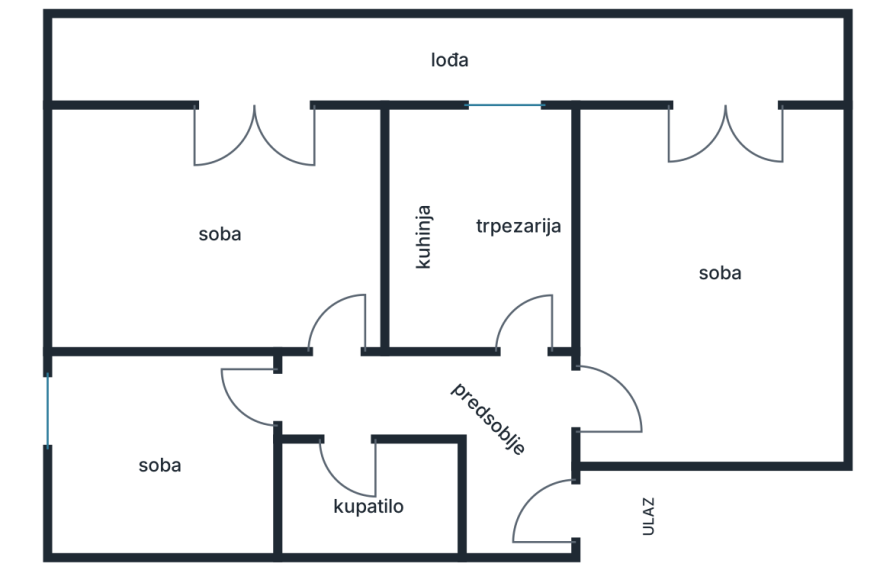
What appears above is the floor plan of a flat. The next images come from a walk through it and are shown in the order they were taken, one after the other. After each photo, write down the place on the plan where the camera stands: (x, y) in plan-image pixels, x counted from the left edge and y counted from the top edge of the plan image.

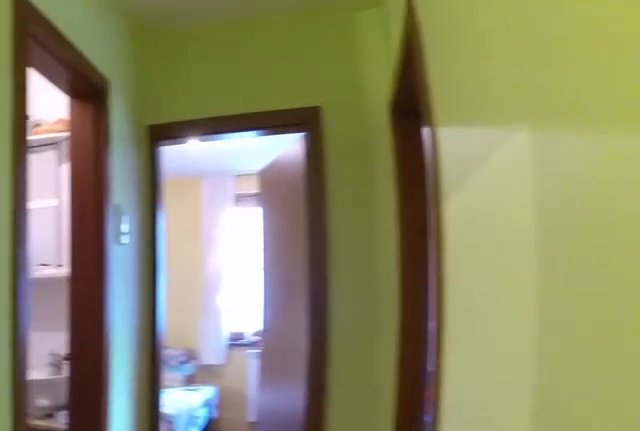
(558, 368)
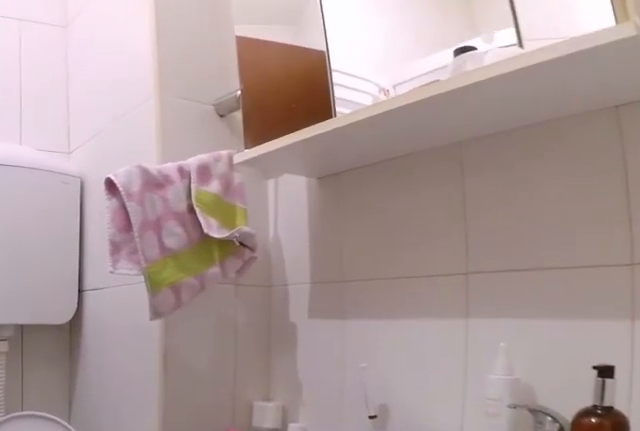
(352, 414)
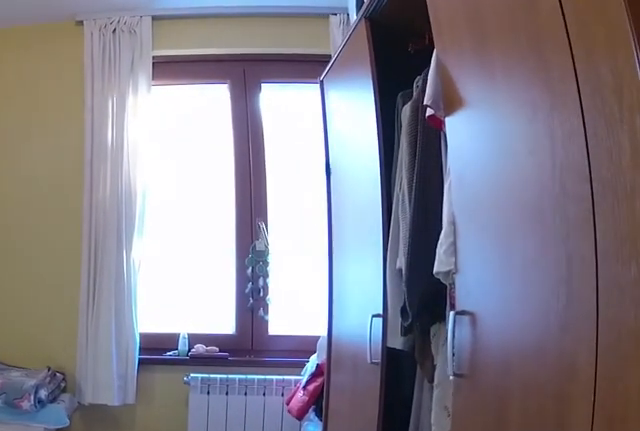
(282, 395)
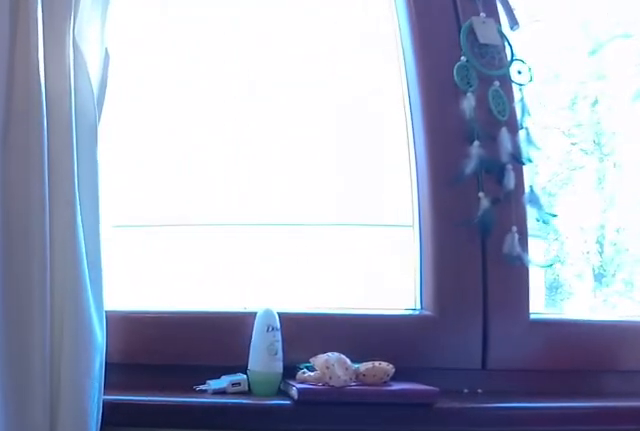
(152, 396)
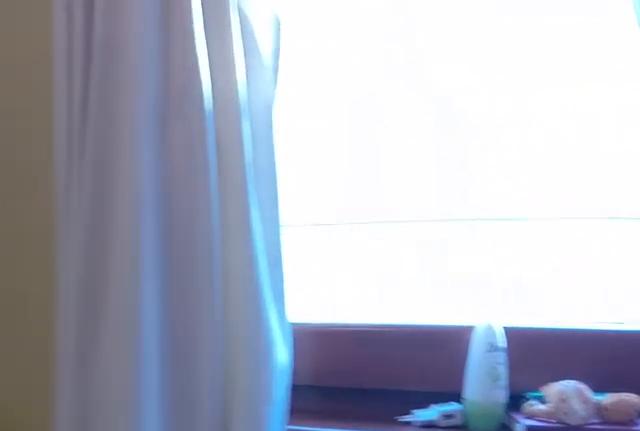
(144, 388)
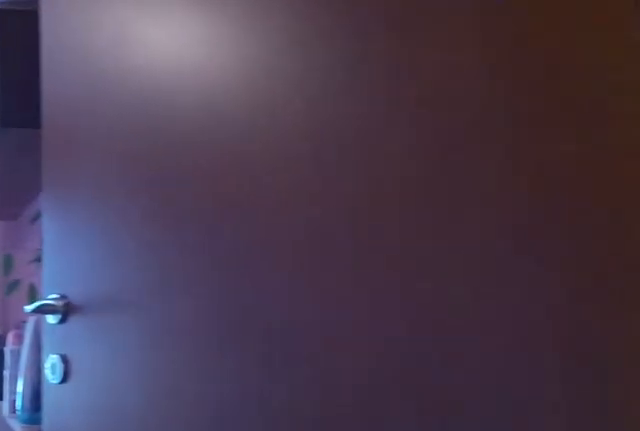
(298, 389)
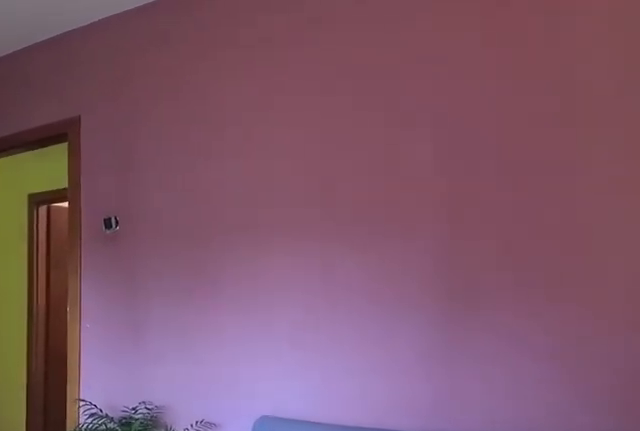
(162, 179)
